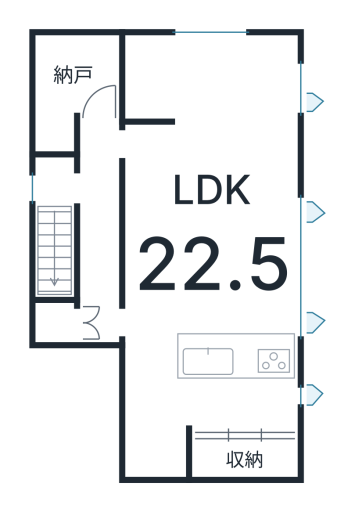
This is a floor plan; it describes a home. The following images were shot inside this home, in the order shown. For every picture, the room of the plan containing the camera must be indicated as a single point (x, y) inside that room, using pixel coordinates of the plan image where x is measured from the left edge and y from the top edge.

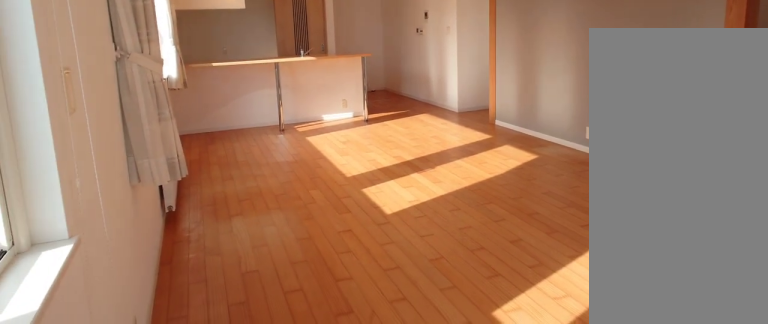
(203, 222)
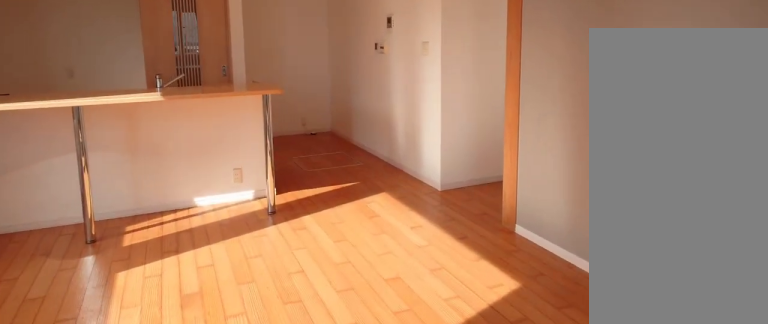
(203, 222)
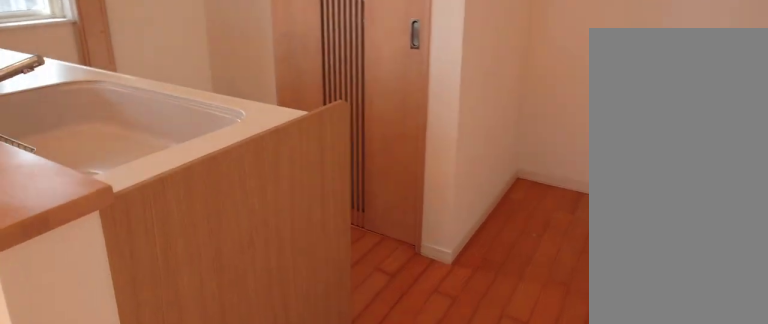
(219, 404)
